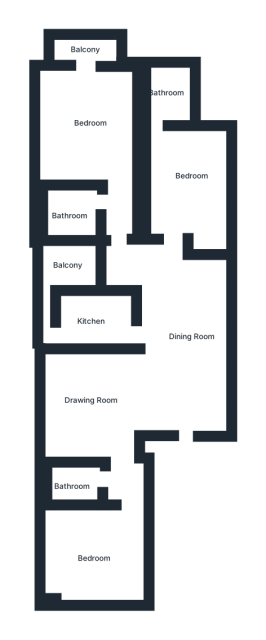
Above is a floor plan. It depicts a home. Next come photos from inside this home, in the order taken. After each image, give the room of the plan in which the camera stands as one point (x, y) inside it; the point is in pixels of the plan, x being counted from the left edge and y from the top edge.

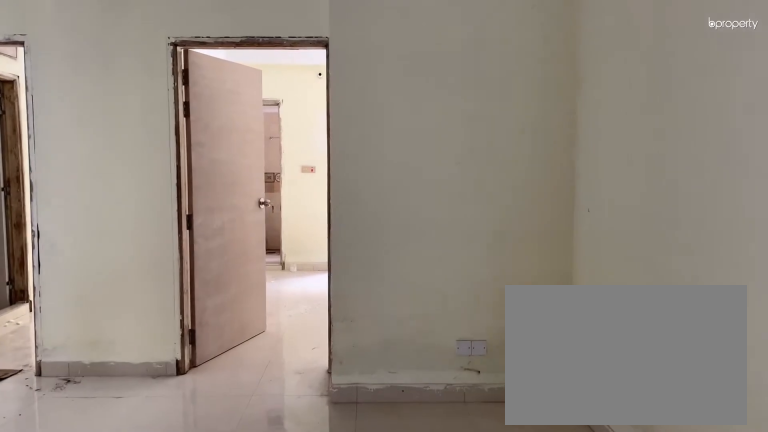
(183, 328)
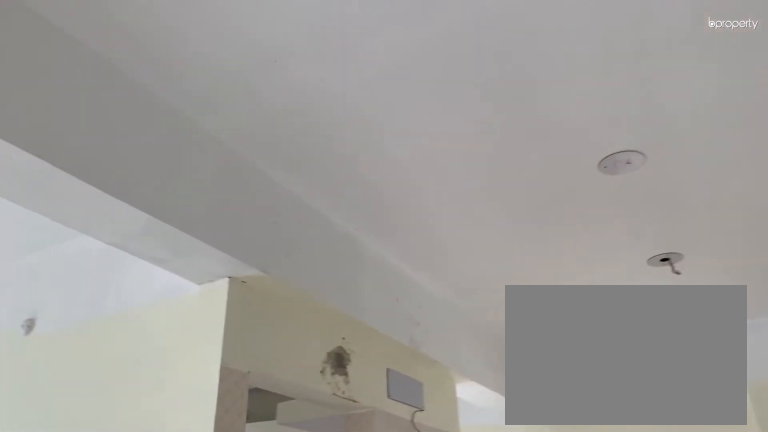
(183, 328)
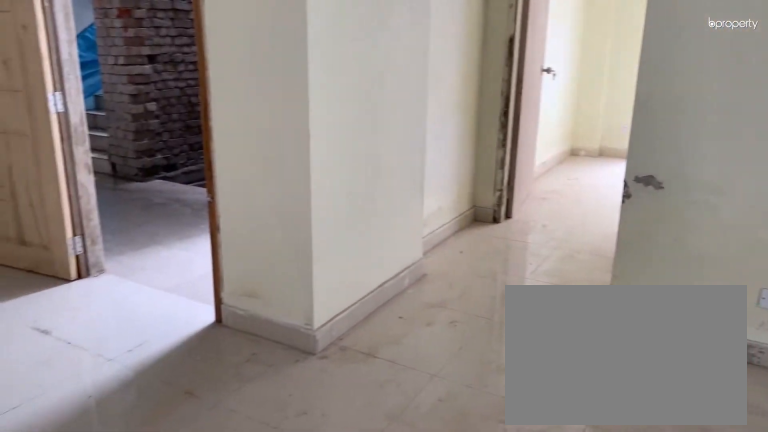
(85, 395)
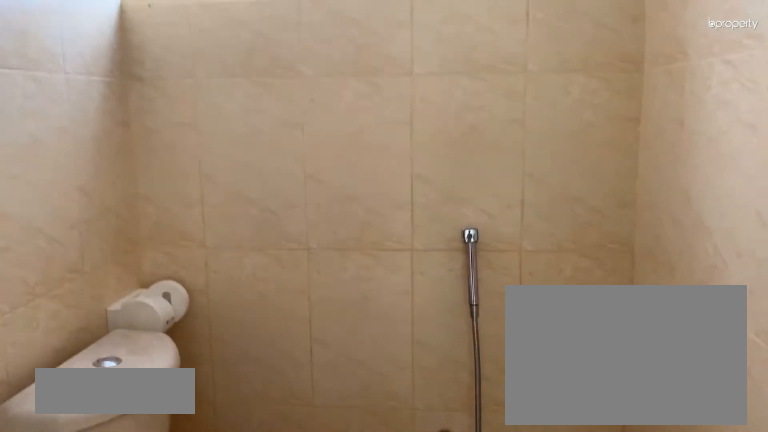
(77, 480)
